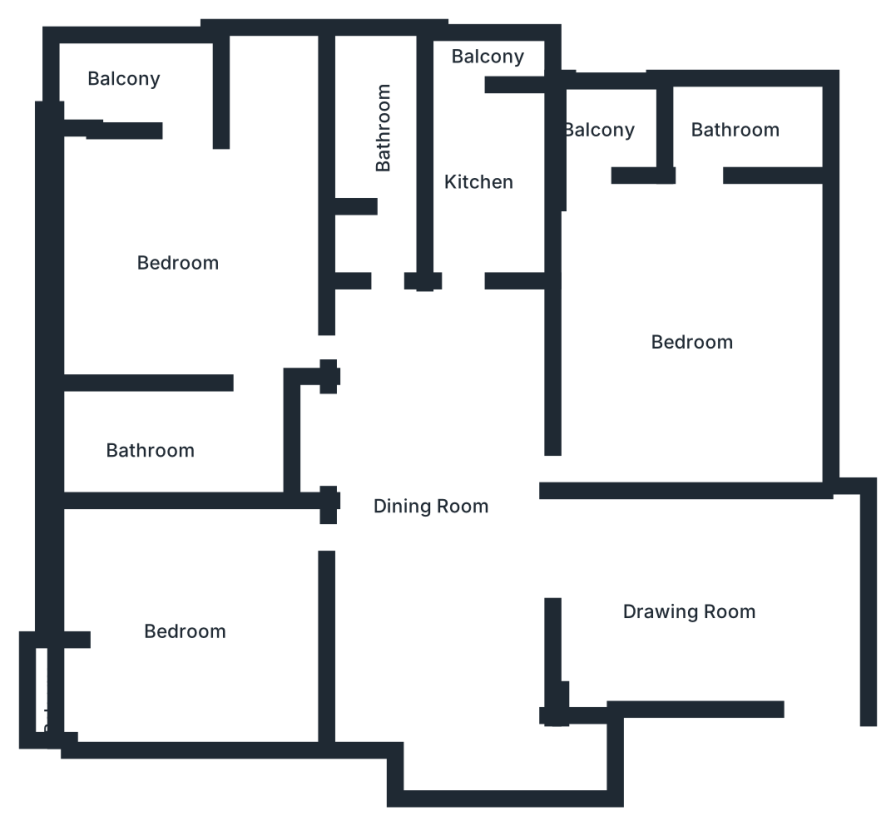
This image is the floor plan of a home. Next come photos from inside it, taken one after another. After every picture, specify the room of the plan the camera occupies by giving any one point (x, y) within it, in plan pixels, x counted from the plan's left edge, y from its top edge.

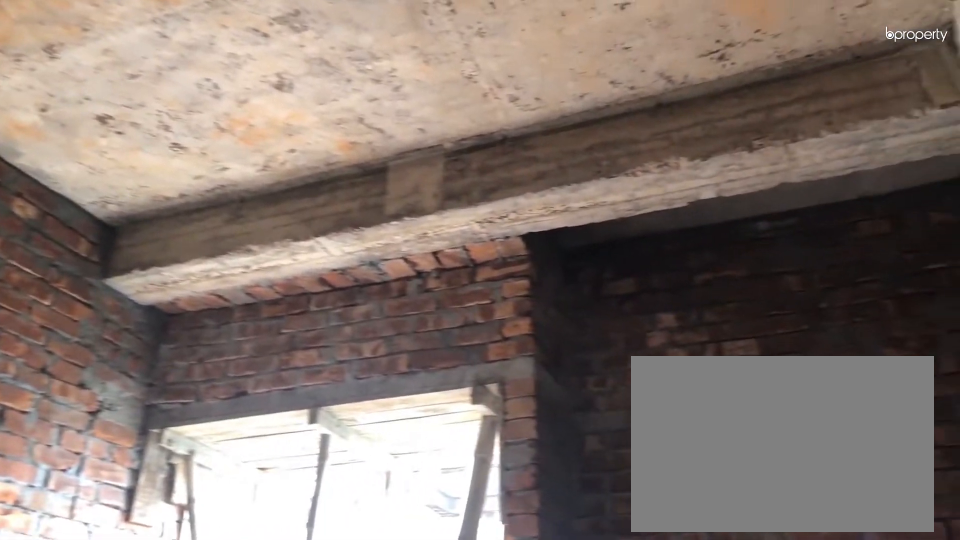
(188, 629)
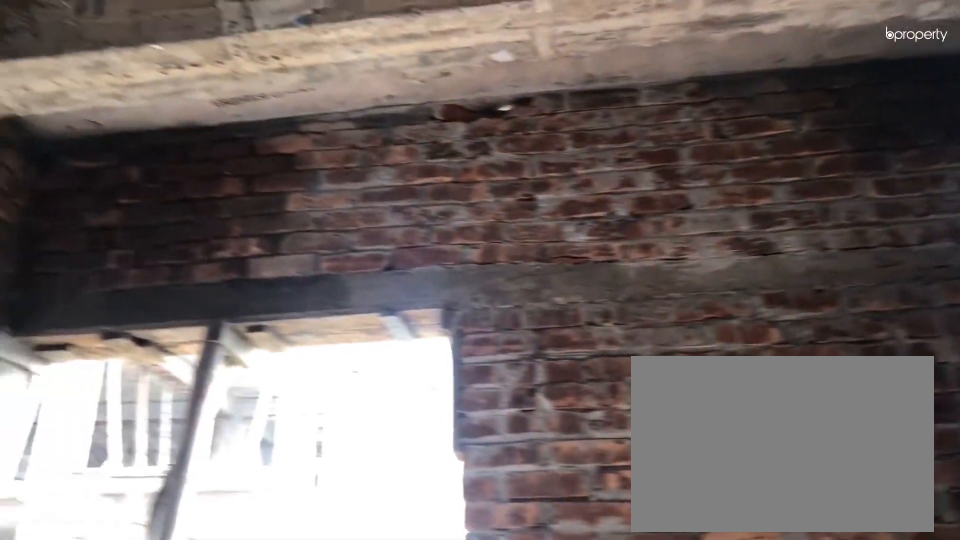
(185, 261)
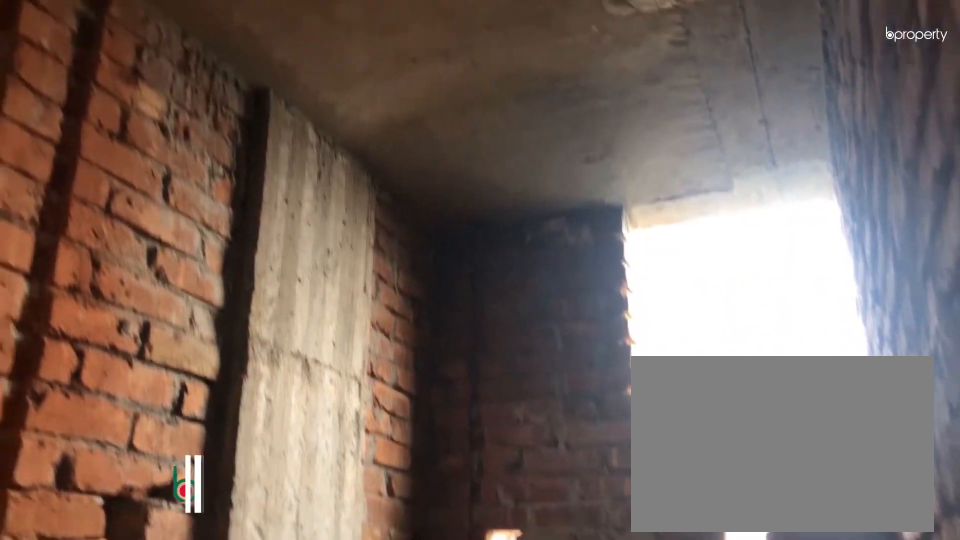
(157, 443)
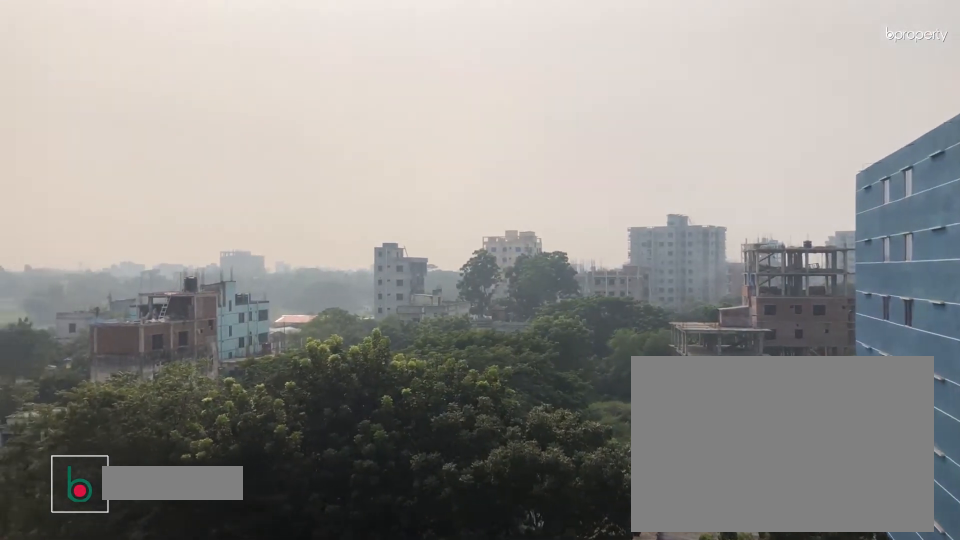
(120, 66)
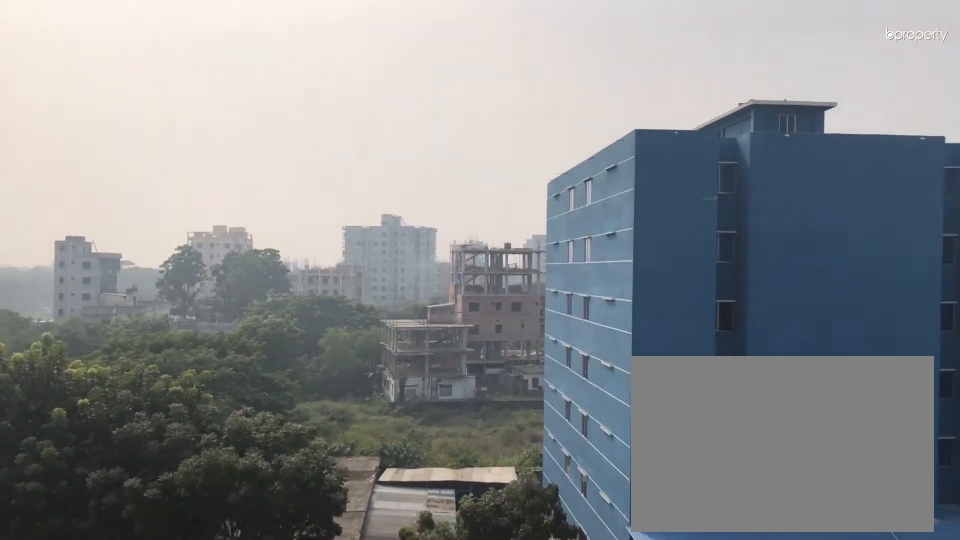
(120, 66)
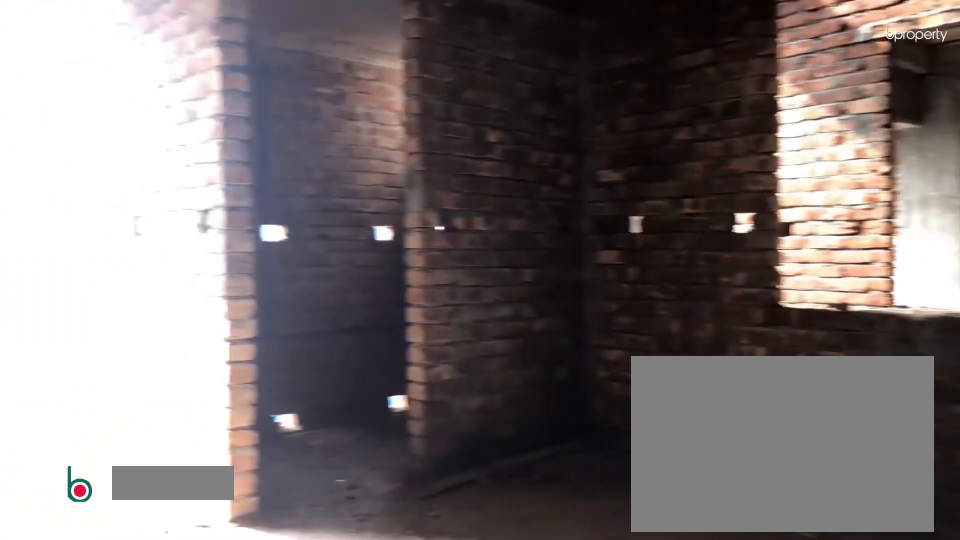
(681, 342)
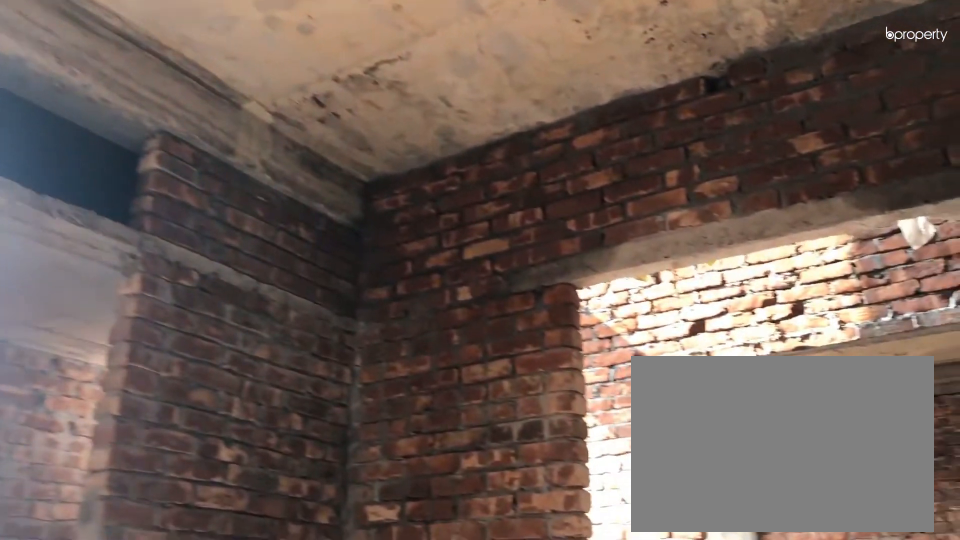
(680, 342)
